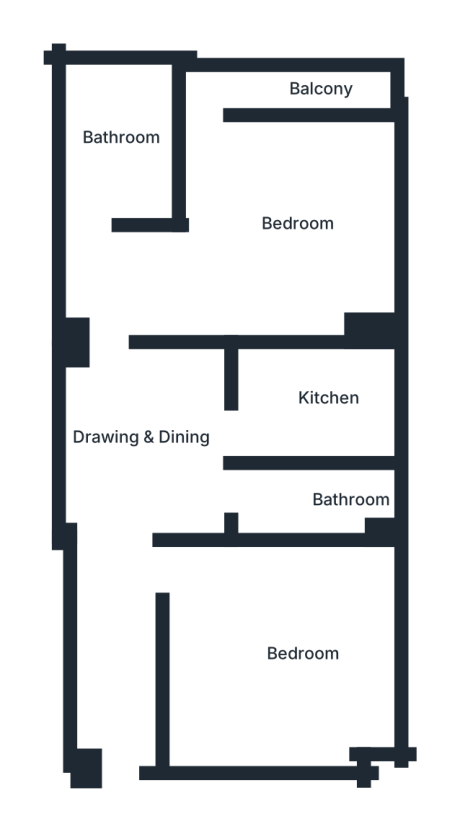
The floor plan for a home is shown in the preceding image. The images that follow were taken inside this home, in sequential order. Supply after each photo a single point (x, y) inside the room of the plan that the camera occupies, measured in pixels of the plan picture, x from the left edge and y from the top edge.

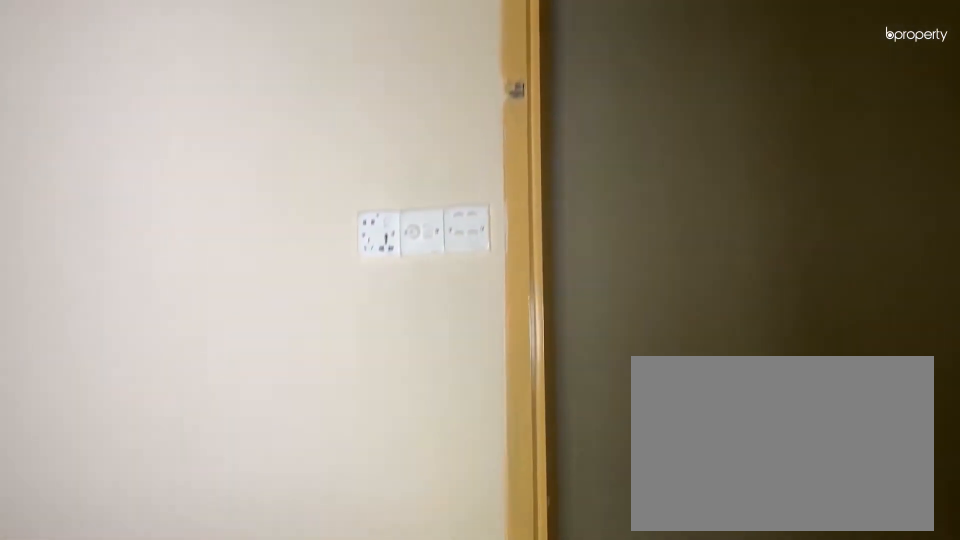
(279, 659)
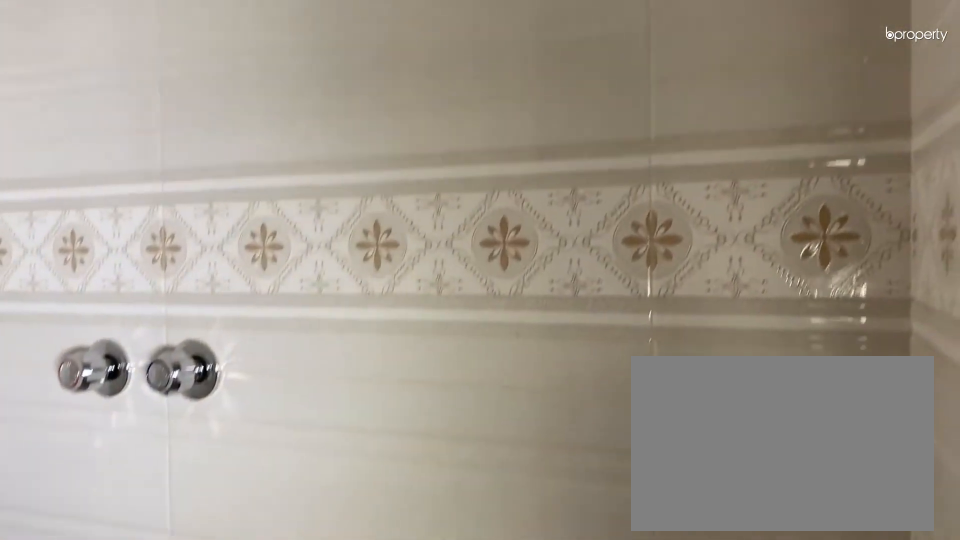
(324, 506)
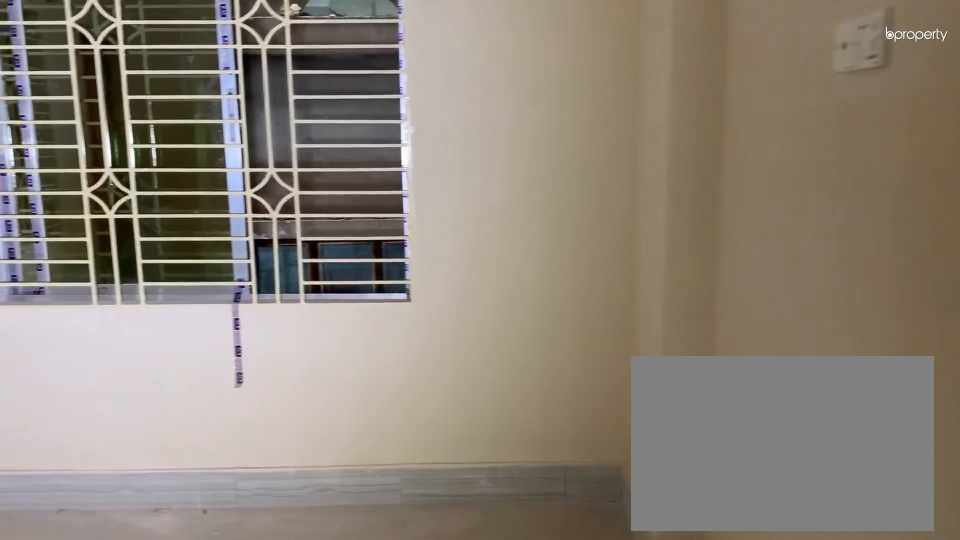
(283, 224)
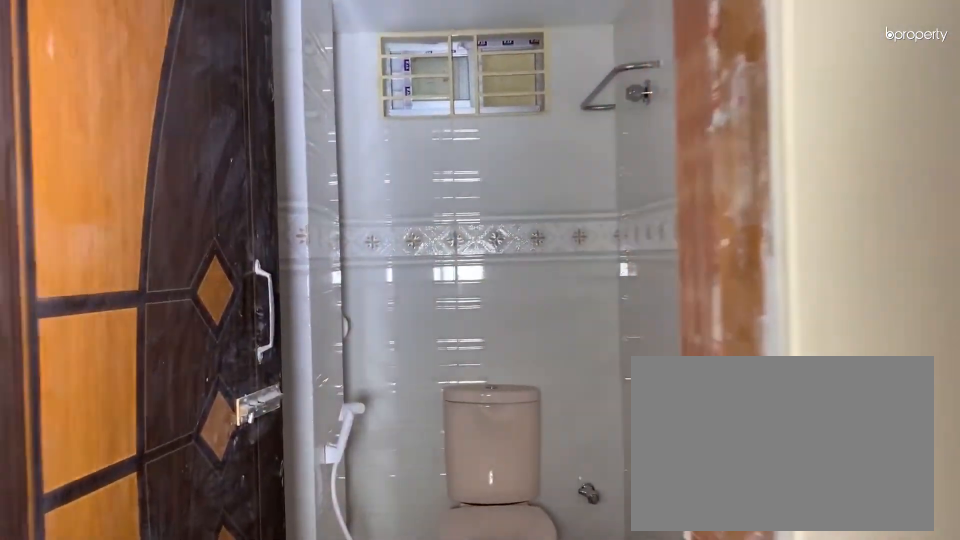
(122, 152)
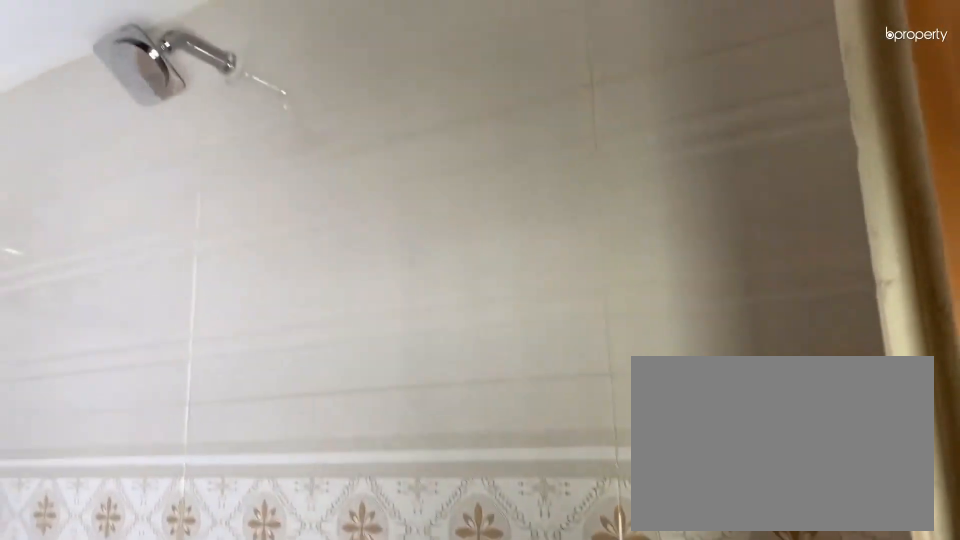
(122, 152)
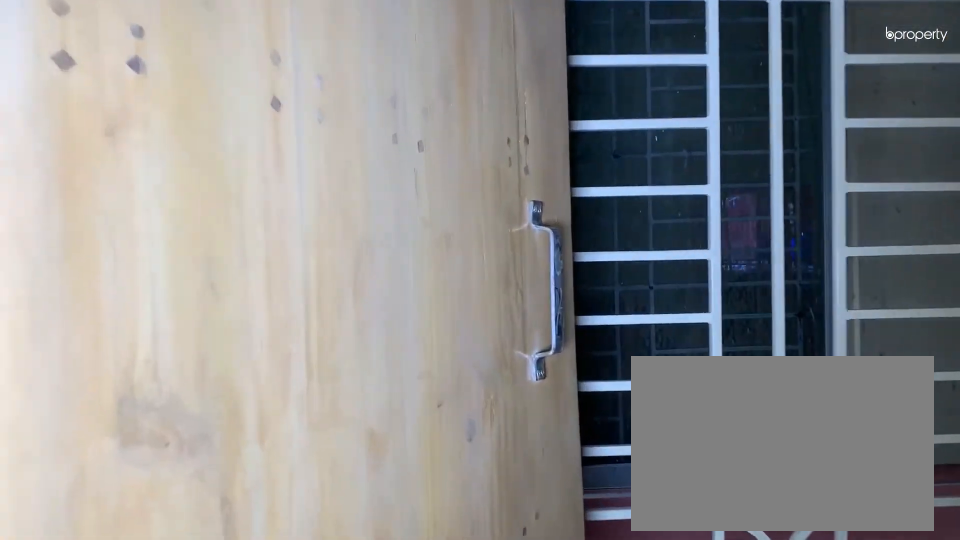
(315, 96)
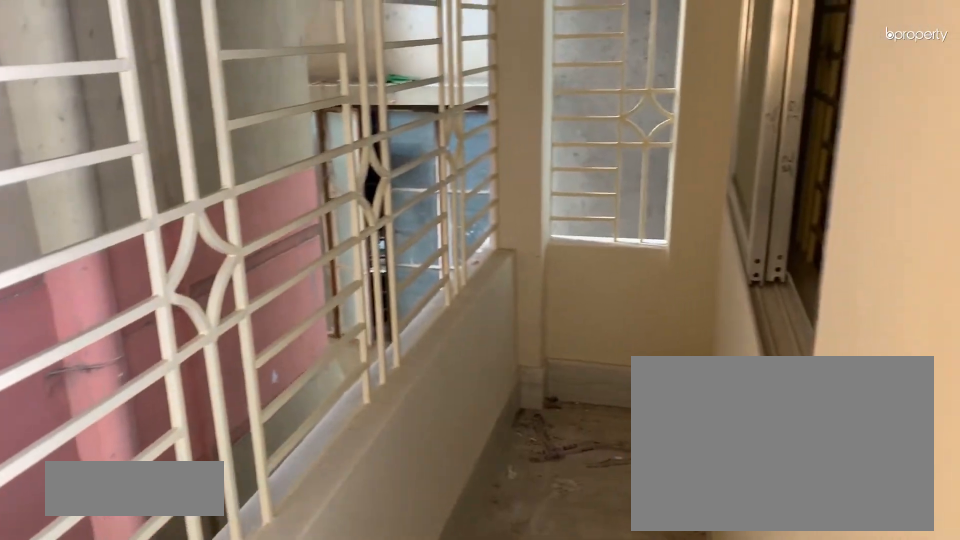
(315, 96)
